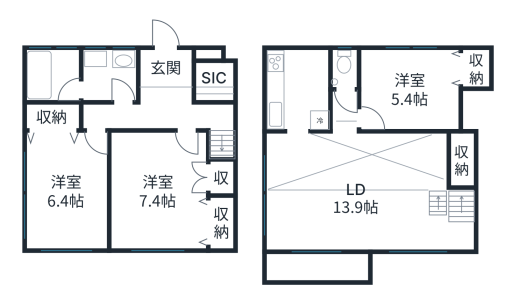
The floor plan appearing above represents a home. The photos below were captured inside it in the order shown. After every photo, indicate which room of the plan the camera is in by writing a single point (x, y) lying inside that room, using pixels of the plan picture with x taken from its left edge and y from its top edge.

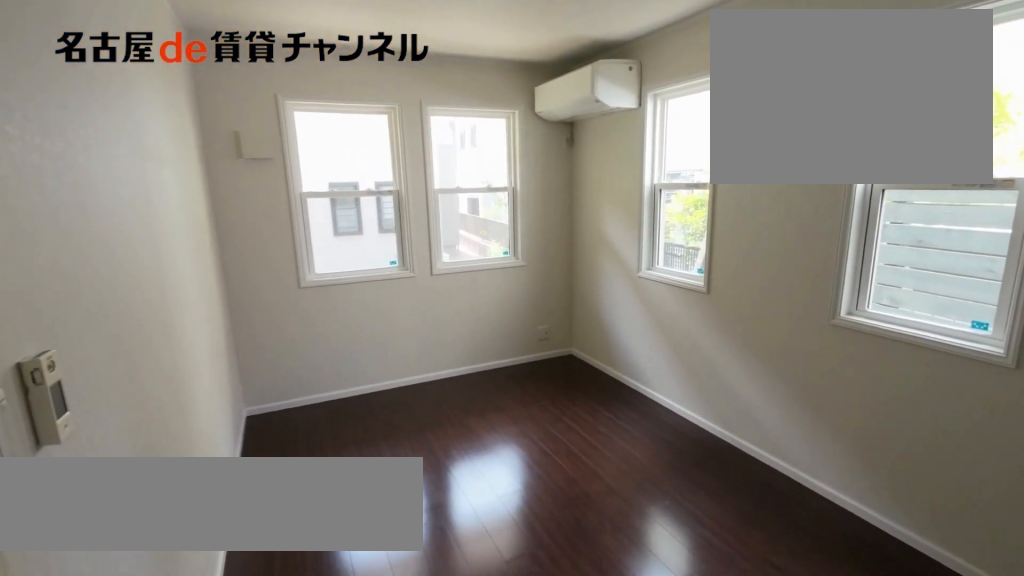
(67, 182)
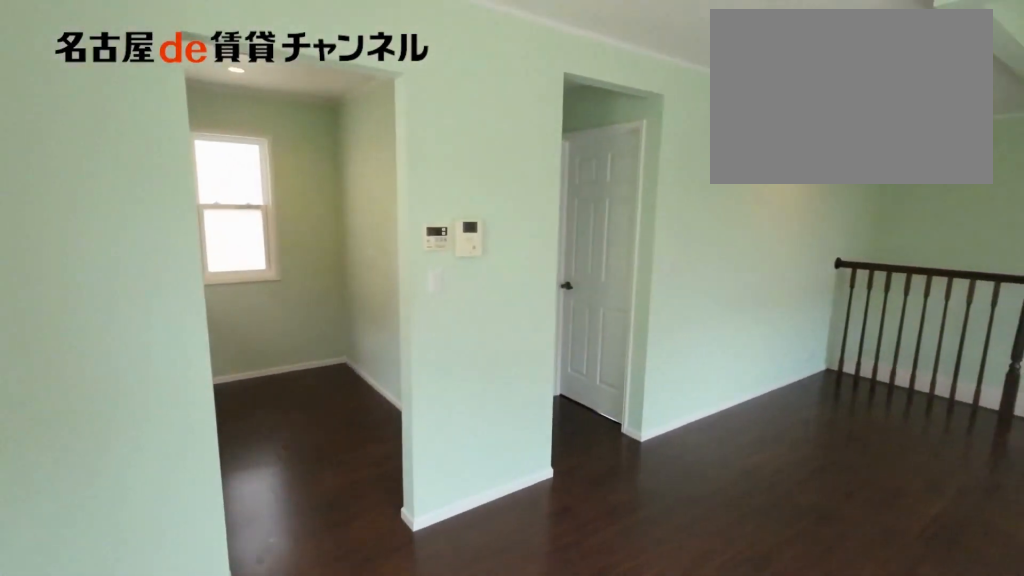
(370, 193)
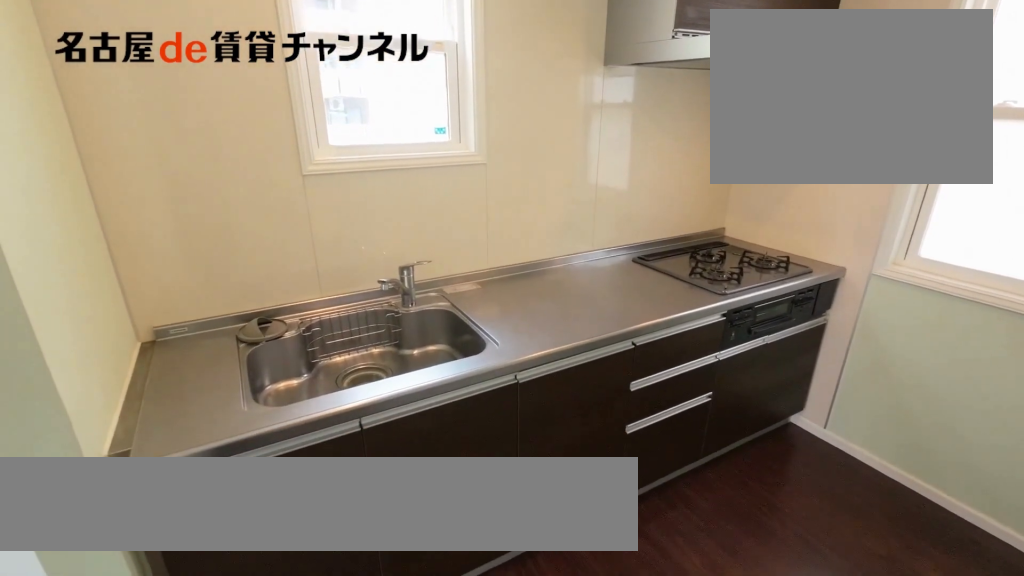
(297, 90)
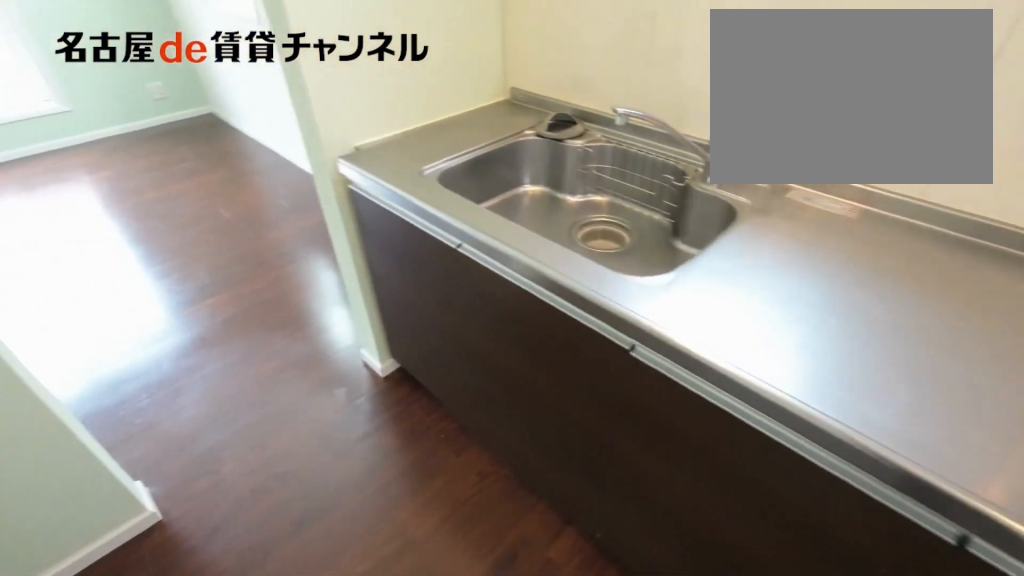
(296, 90)
